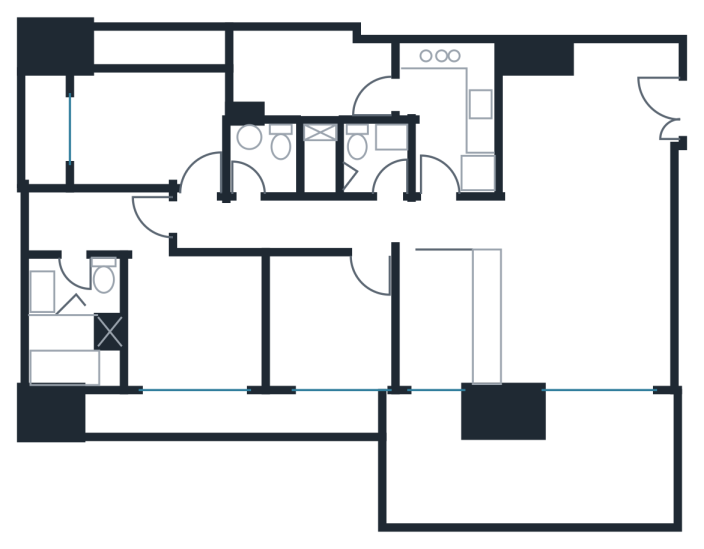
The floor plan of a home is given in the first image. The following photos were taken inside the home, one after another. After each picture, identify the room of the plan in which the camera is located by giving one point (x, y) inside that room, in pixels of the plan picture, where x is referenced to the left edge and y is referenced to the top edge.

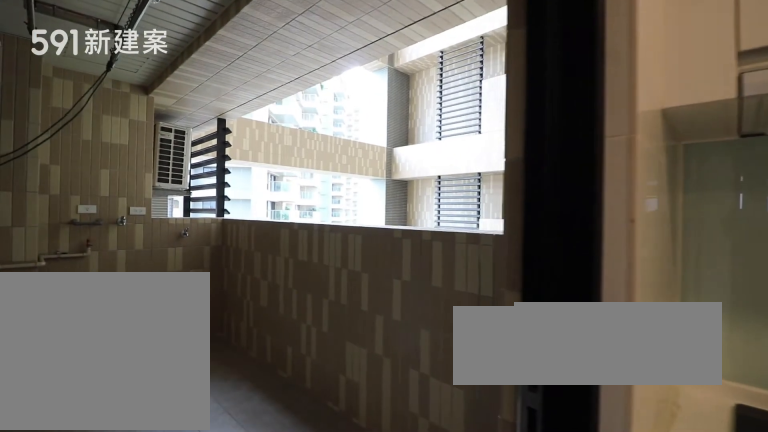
(306, 72)
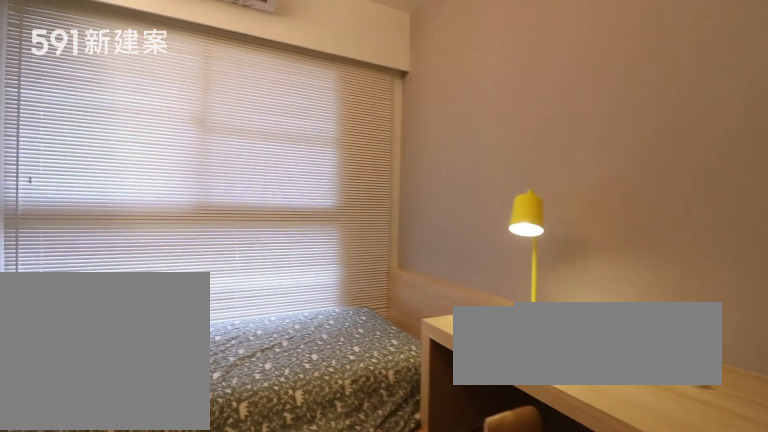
(327, 325)
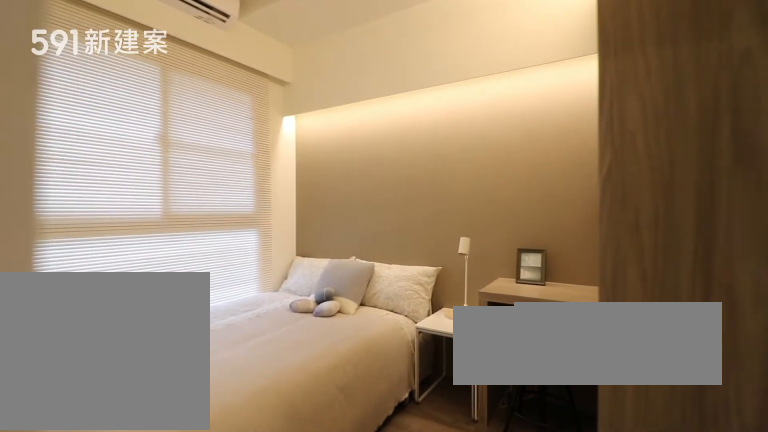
(144, 128)
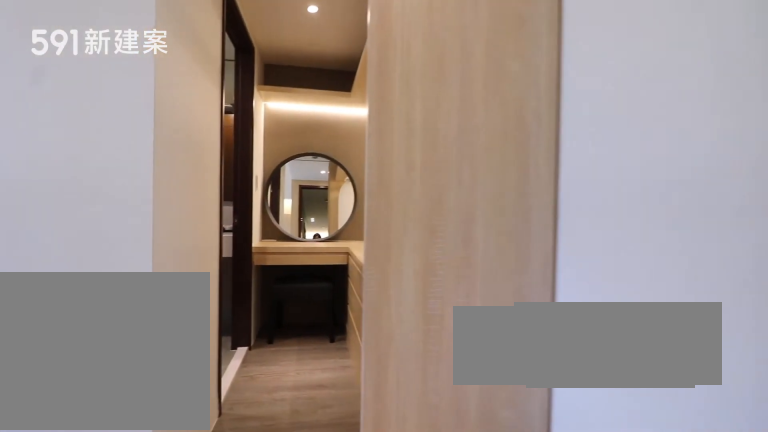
(91, 221)
